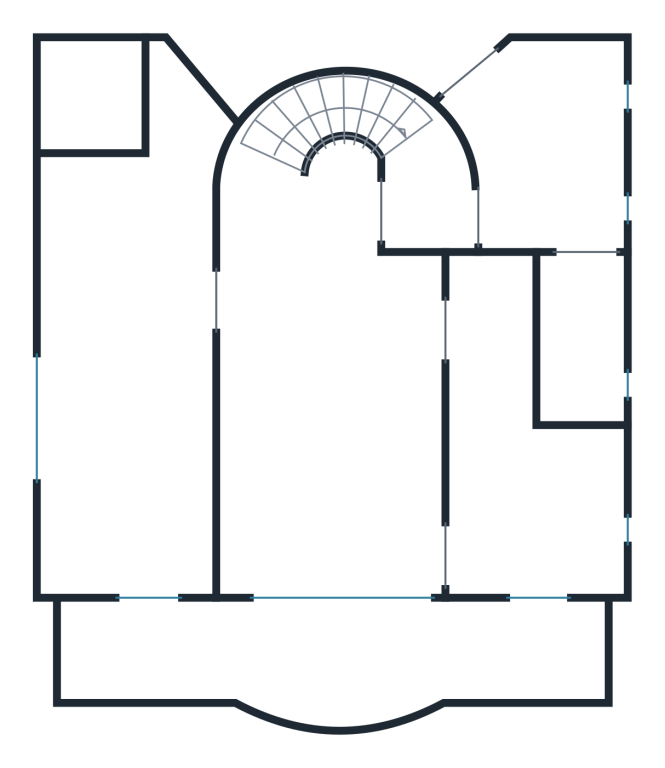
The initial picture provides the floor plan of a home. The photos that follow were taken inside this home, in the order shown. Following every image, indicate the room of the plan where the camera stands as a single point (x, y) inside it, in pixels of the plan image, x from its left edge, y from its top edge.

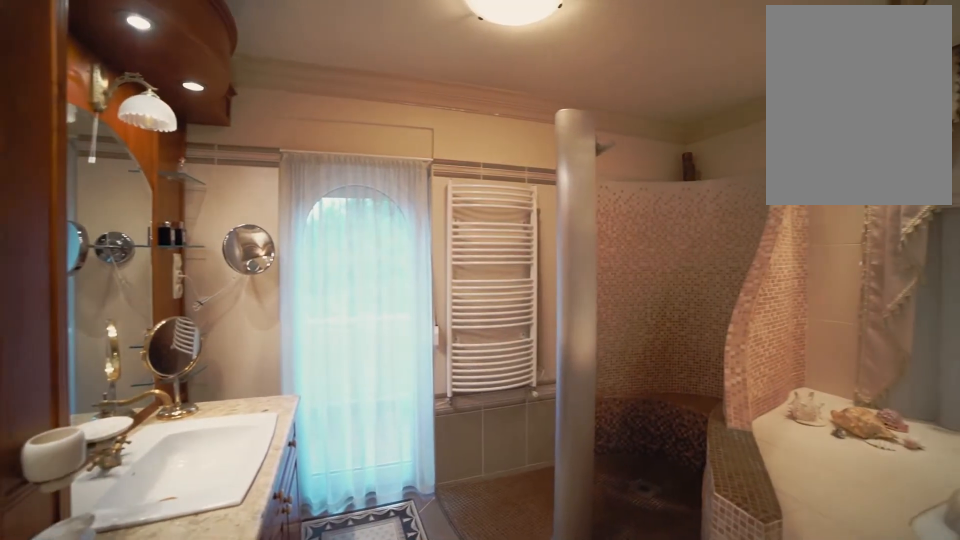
(168, 366)
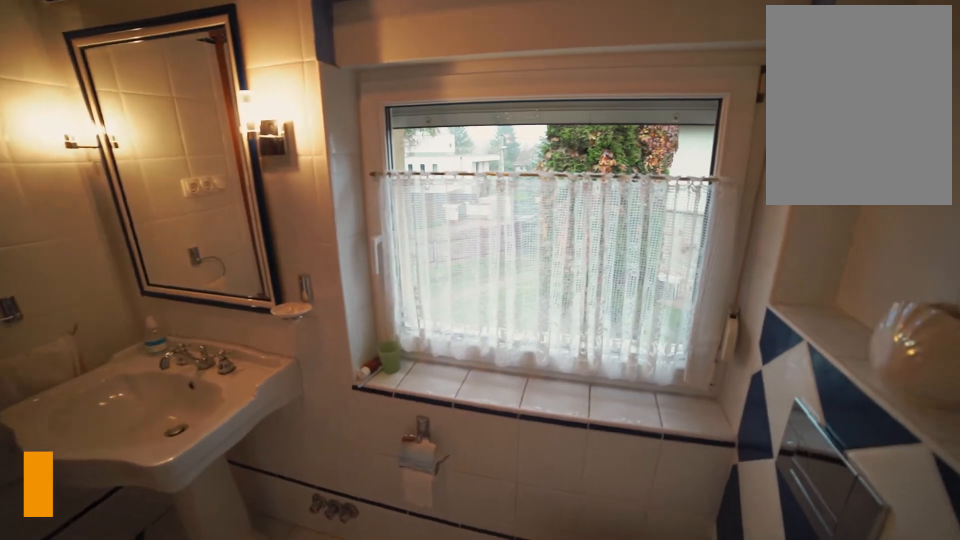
(585, 386)
